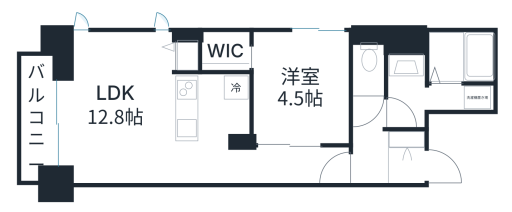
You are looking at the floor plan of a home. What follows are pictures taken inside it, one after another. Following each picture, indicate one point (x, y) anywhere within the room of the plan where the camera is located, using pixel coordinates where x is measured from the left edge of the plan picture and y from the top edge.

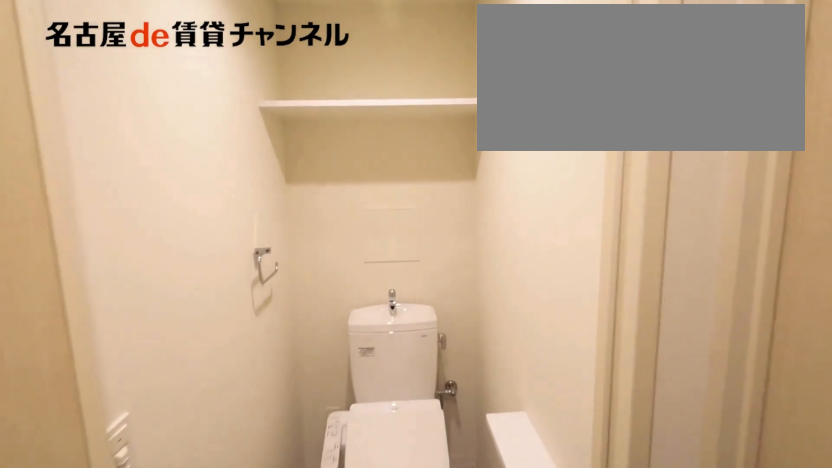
(369, 62)
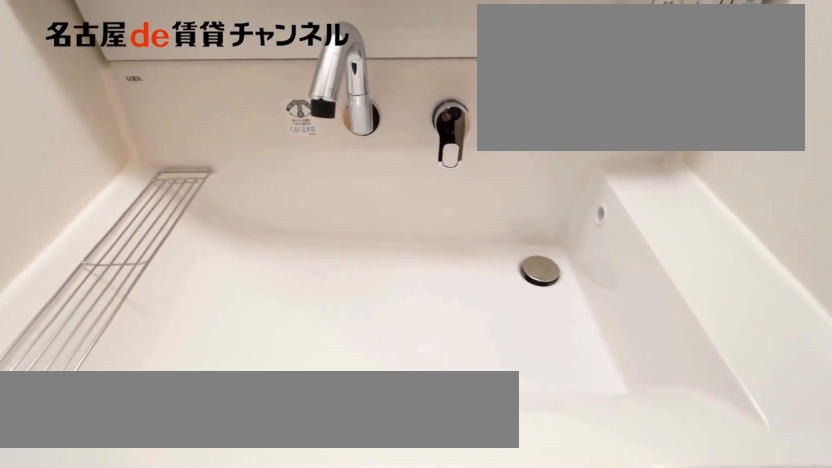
(436, 98)
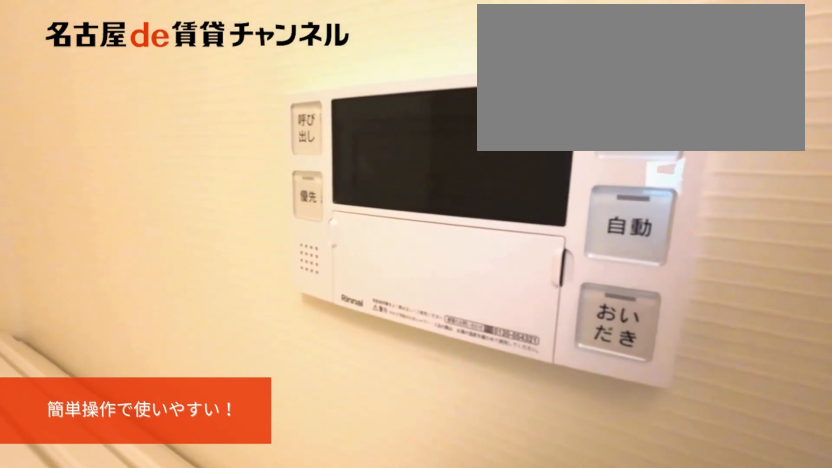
(435, 75)
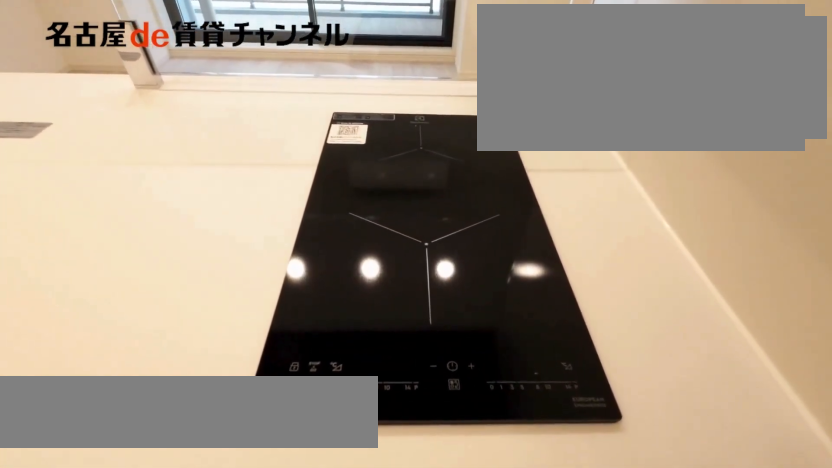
(213, 109)
